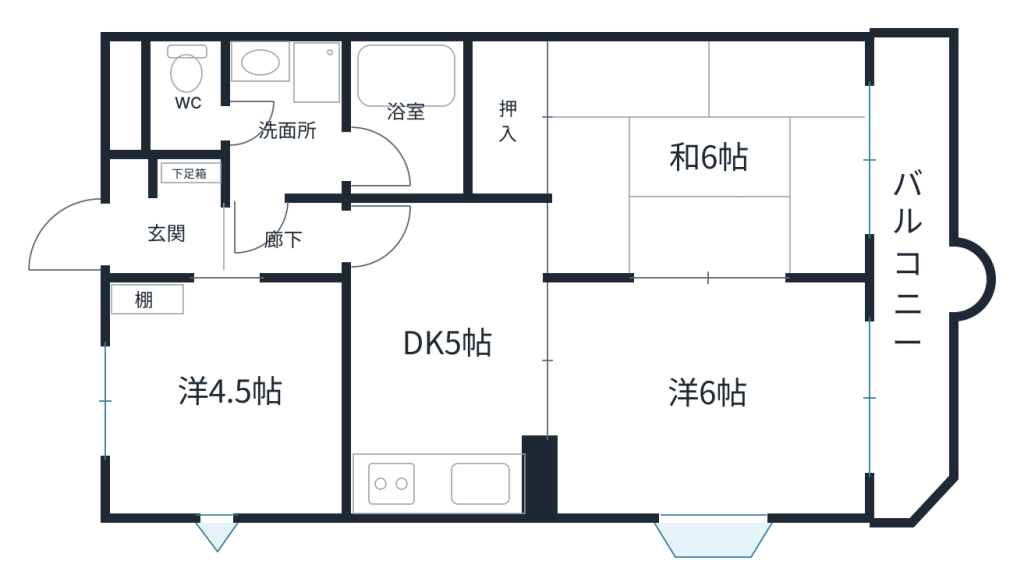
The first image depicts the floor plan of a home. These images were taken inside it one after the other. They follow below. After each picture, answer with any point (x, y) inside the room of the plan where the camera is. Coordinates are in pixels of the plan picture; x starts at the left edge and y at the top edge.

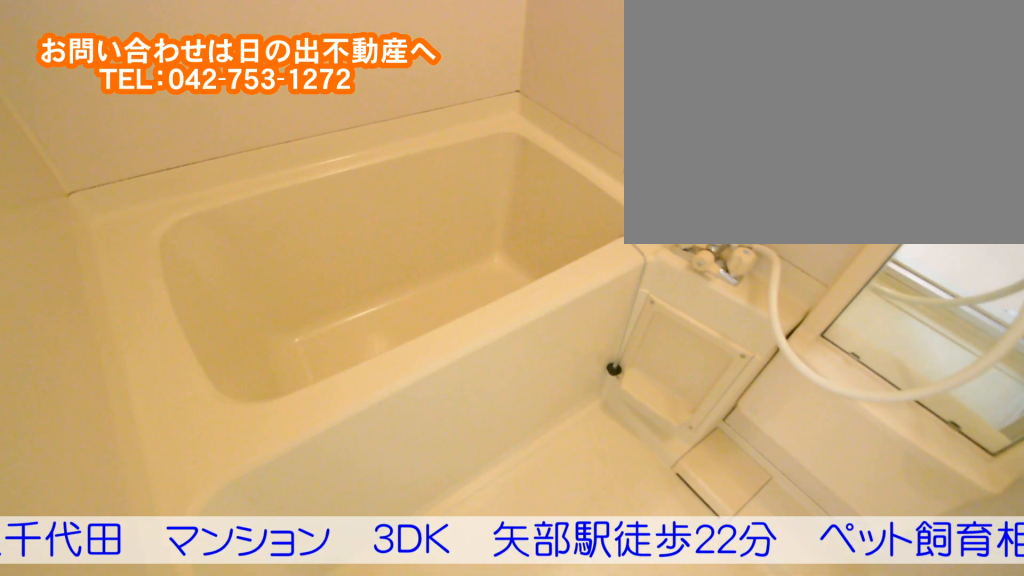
(411, 151)
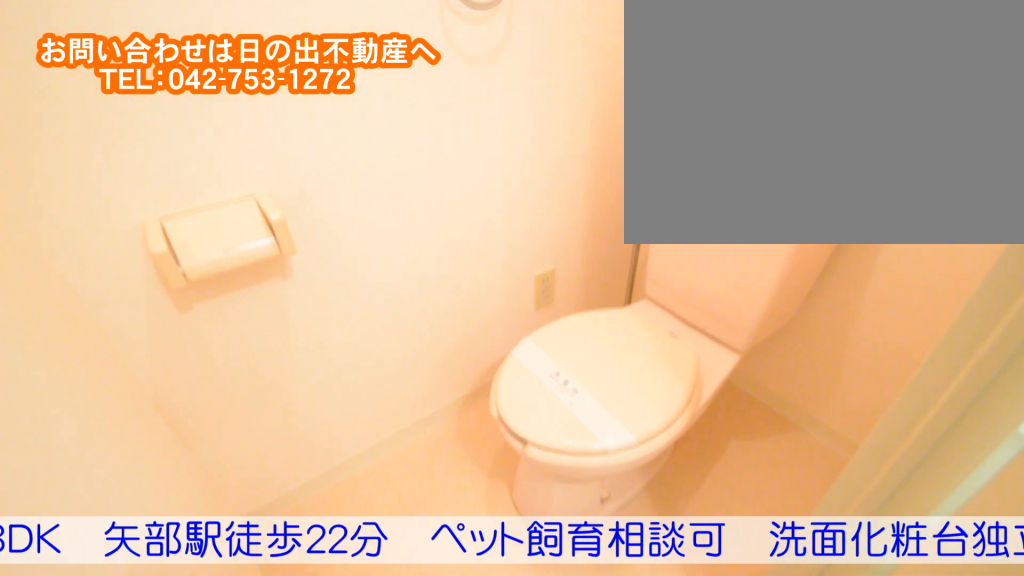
(186, 98)
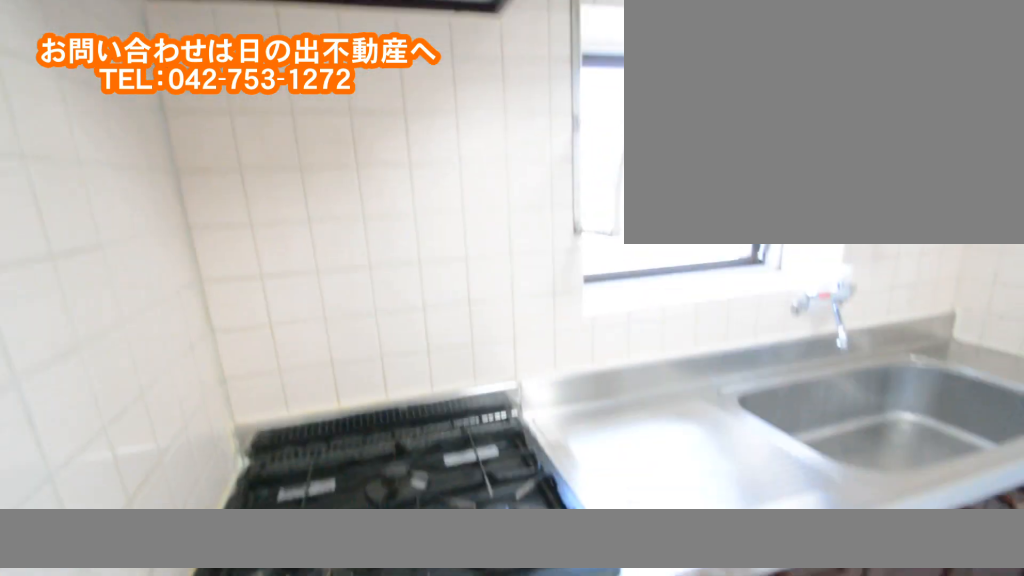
(458, 389)
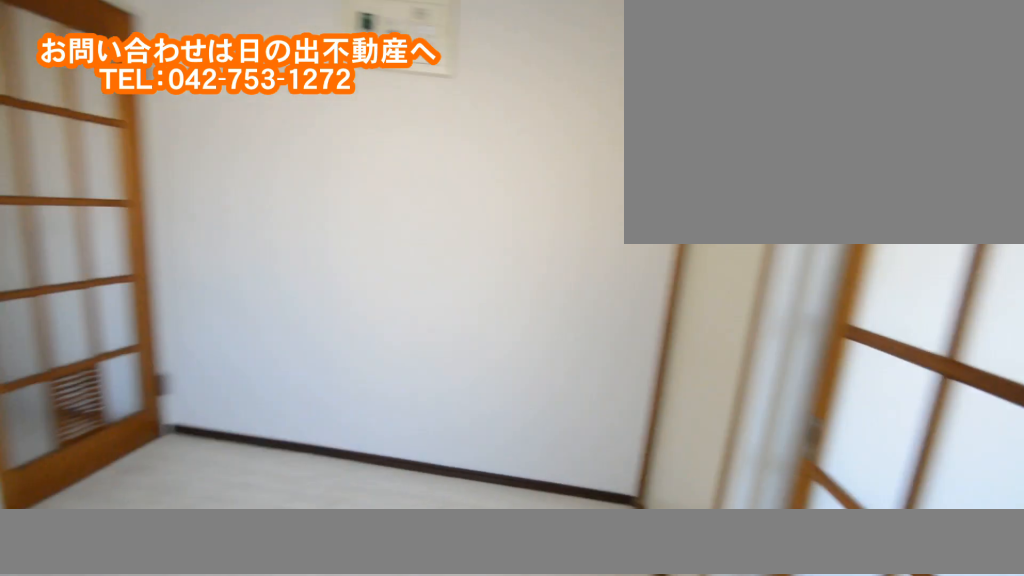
(458, 389)
